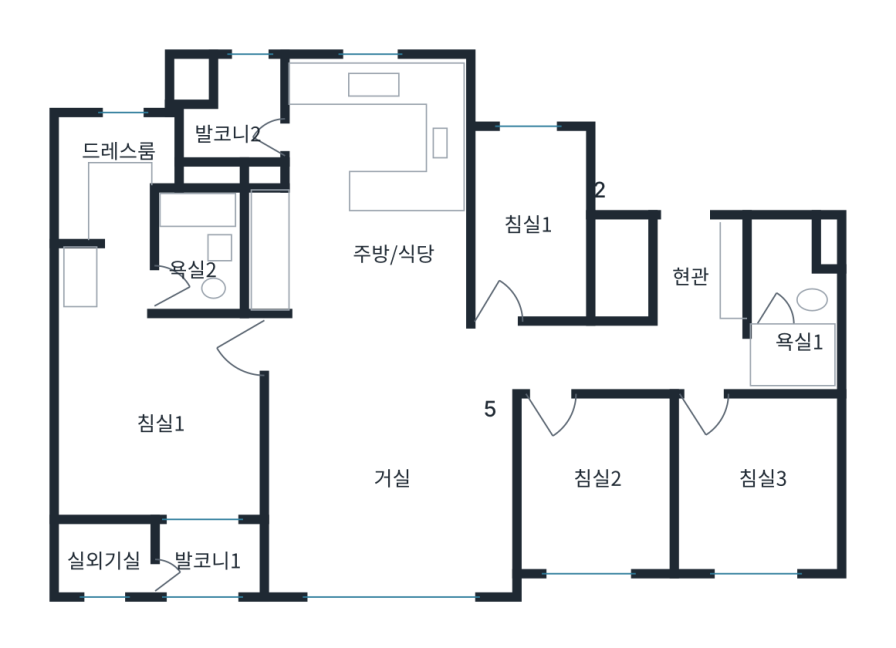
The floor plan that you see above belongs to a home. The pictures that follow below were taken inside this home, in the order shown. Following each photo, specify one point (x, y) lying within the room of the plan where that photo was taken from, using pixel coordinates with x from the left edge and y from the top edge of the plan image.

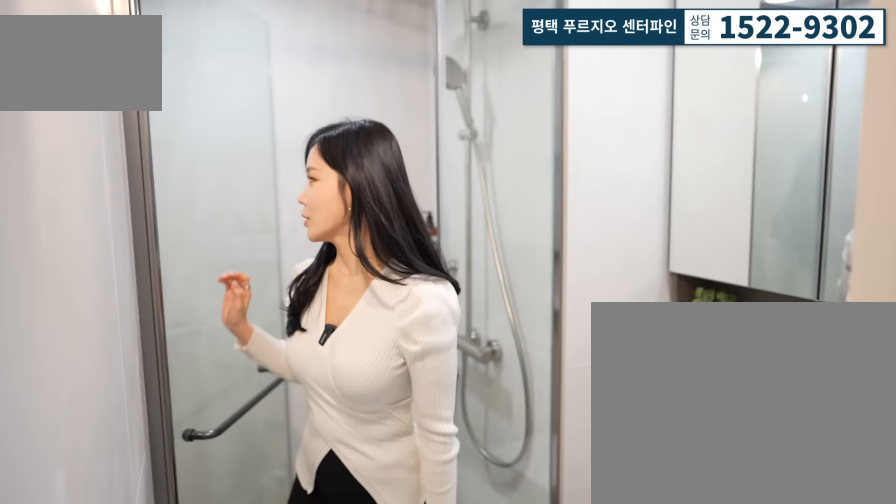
(778, 333)
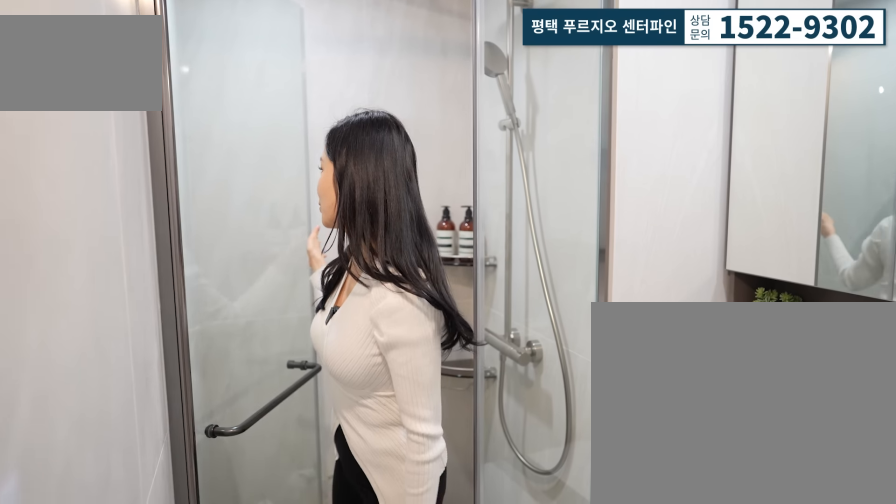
(810, 355)
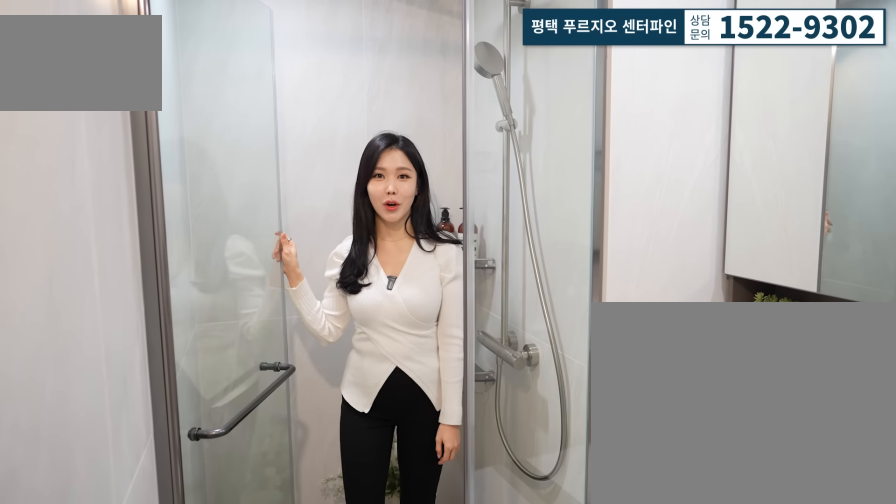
(780, 334)
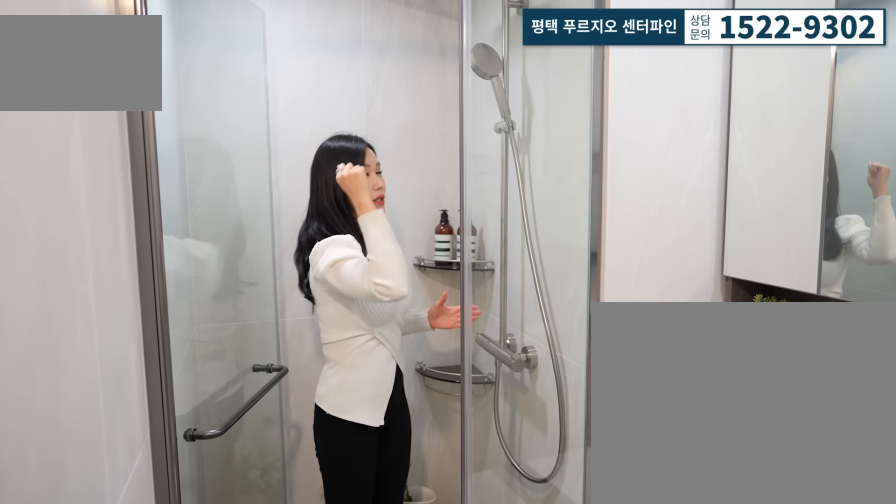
(810, 356)
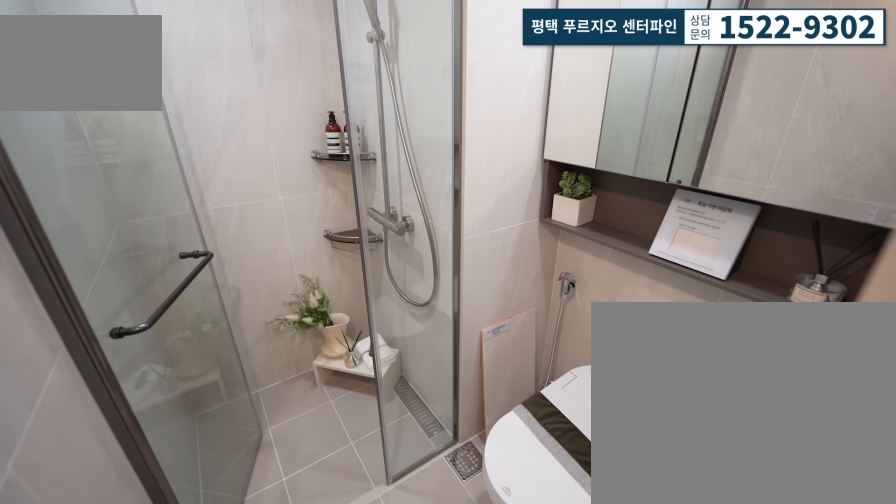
(778, 333)
